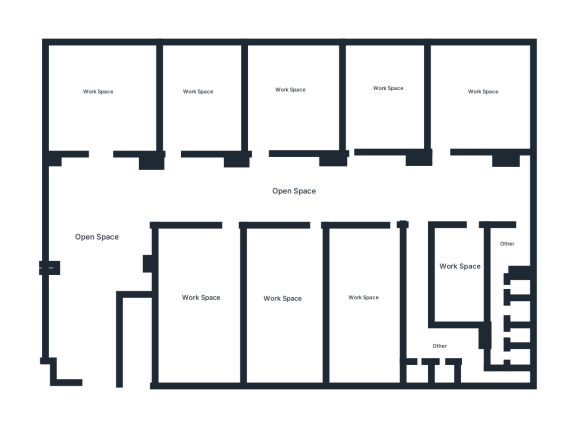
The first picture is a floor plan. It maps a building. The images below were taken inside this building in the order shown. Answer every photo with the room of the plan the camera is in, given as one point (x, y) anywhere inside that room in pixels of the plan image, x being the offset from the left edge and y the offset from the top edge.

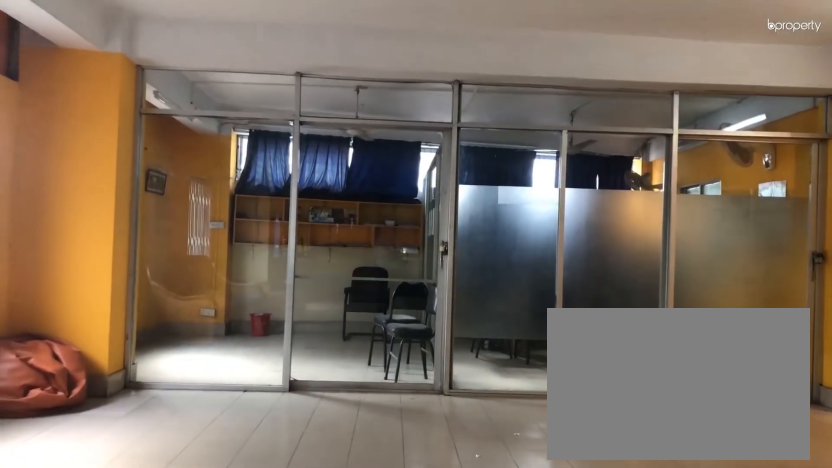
(98, 250)
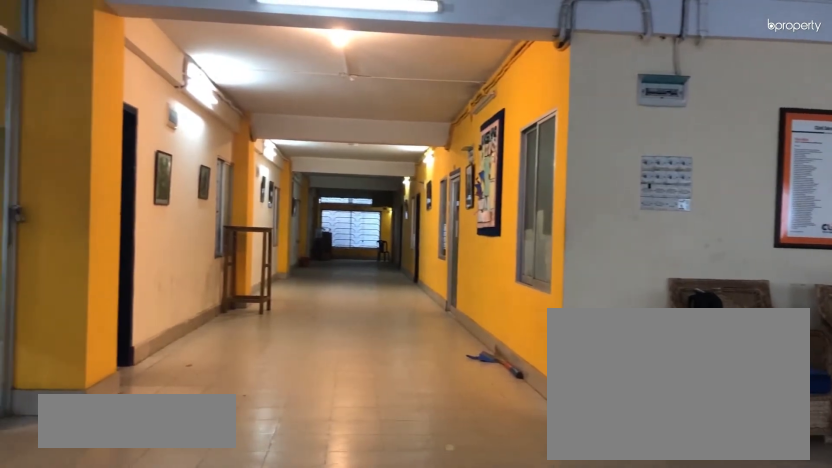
(100, 205)
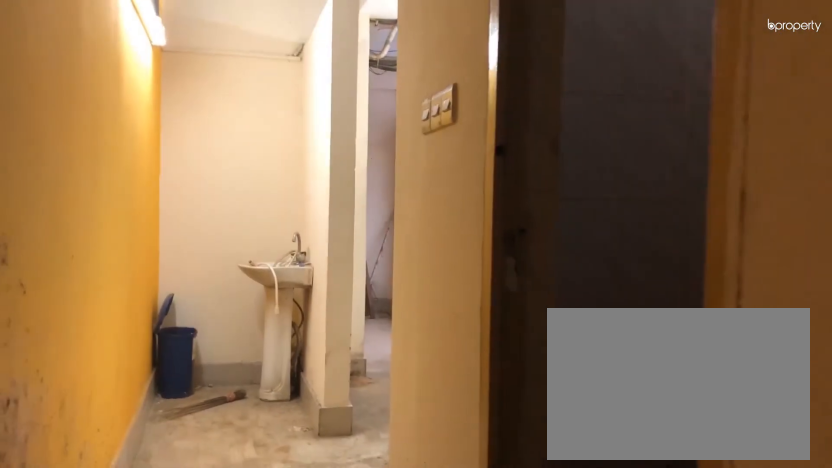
(498, 319)
